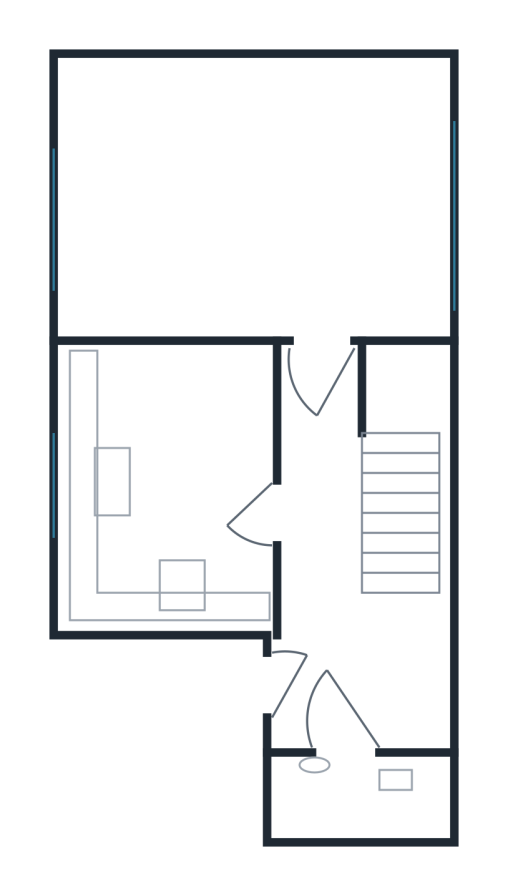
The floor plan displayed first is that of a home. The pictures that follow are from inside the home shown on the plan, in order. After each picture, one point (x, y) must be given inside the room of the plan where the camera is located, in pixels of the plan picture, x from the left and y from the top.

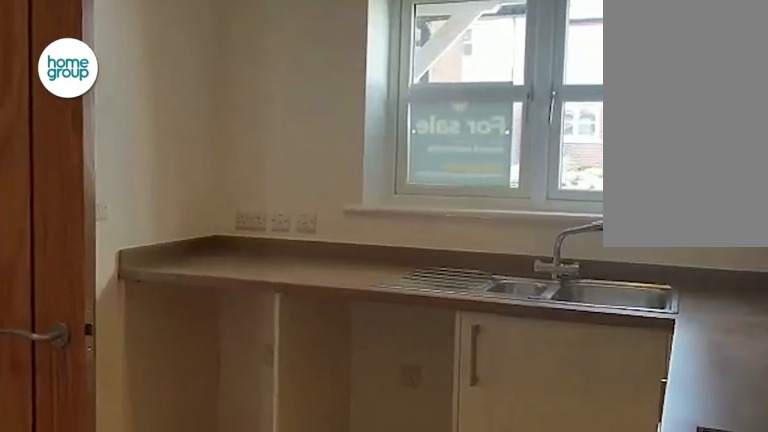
(228, 416)
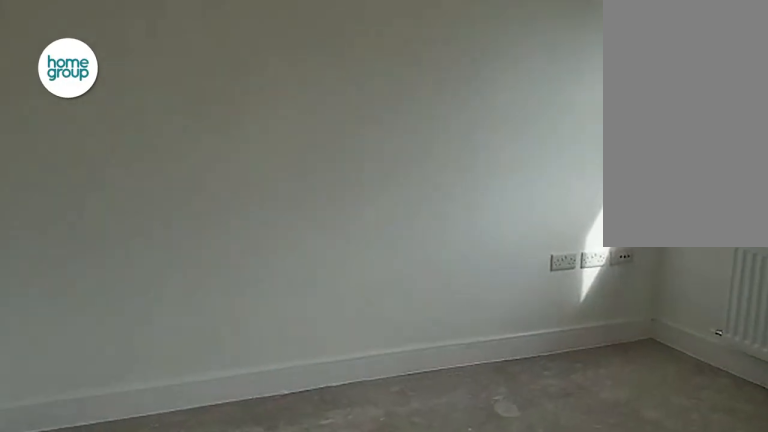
(255, 236)
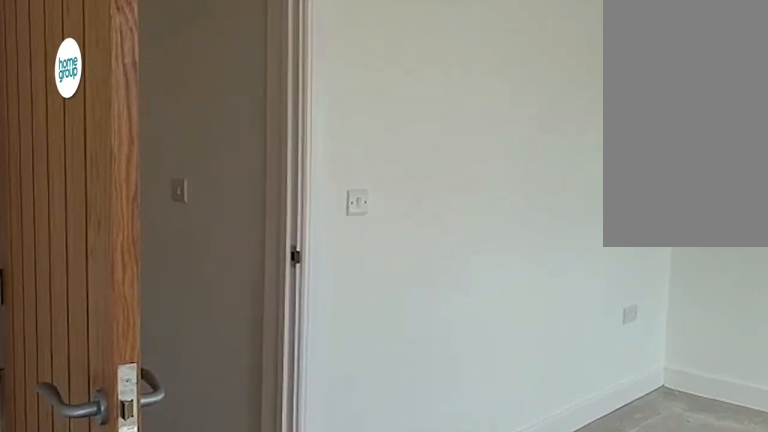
(255, 236)
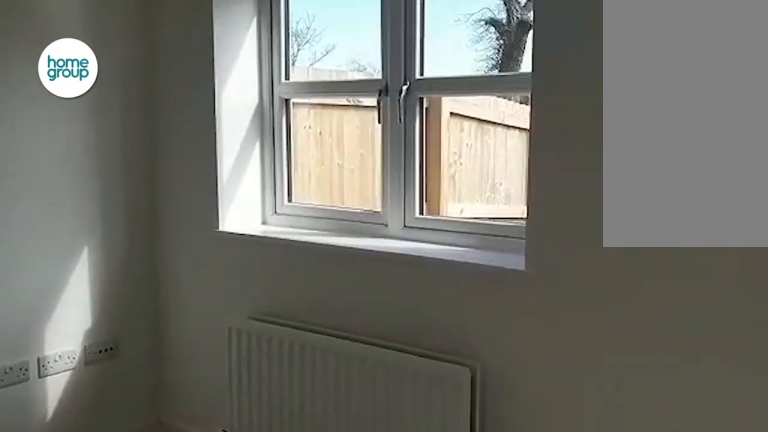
(174, 307)
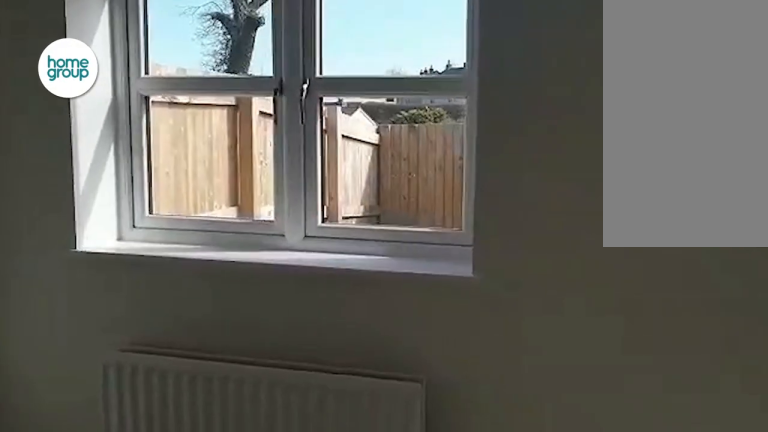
(174, 307)
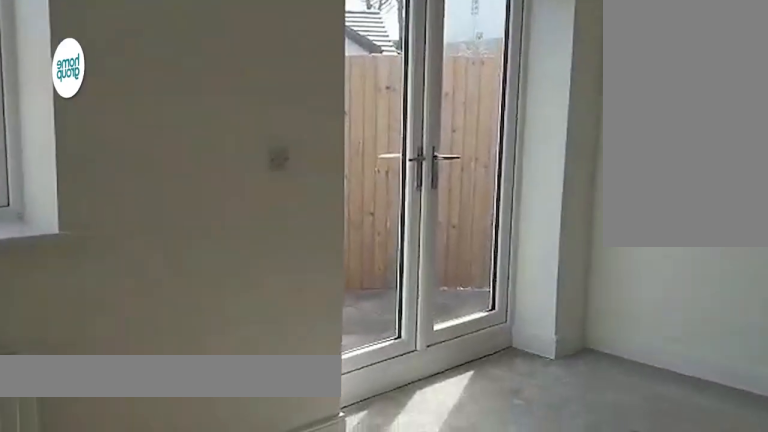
(255, 234)
